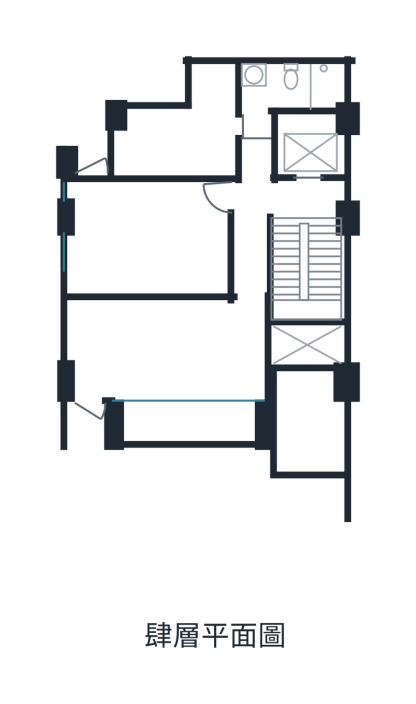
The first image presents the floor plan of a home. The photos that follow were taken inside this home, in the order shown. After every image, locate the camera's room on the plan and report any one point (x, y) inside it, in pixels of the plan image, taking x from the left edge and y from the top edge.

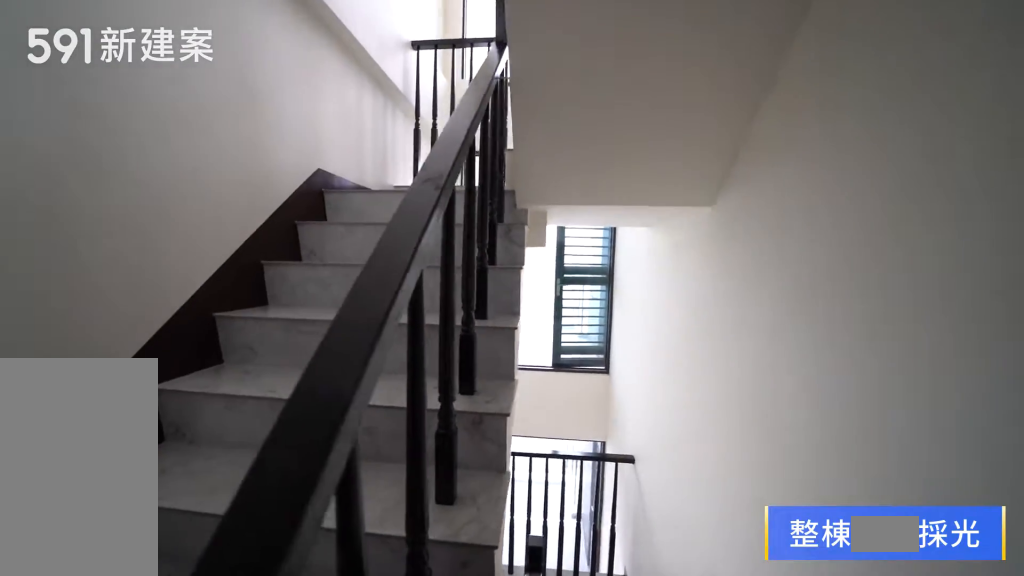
(306, 343)
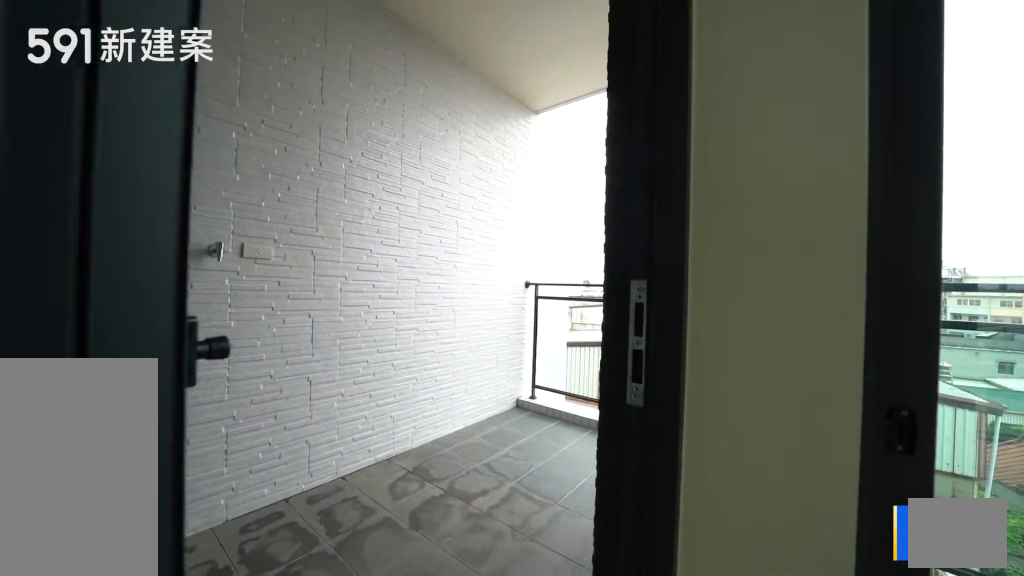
(308, 422)
